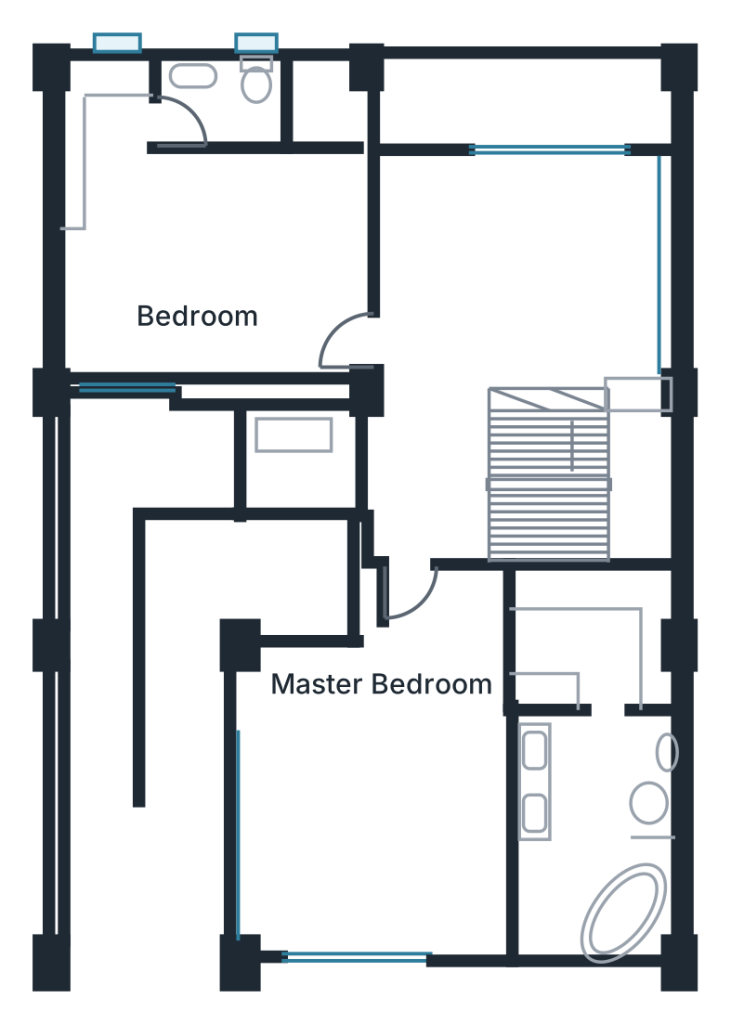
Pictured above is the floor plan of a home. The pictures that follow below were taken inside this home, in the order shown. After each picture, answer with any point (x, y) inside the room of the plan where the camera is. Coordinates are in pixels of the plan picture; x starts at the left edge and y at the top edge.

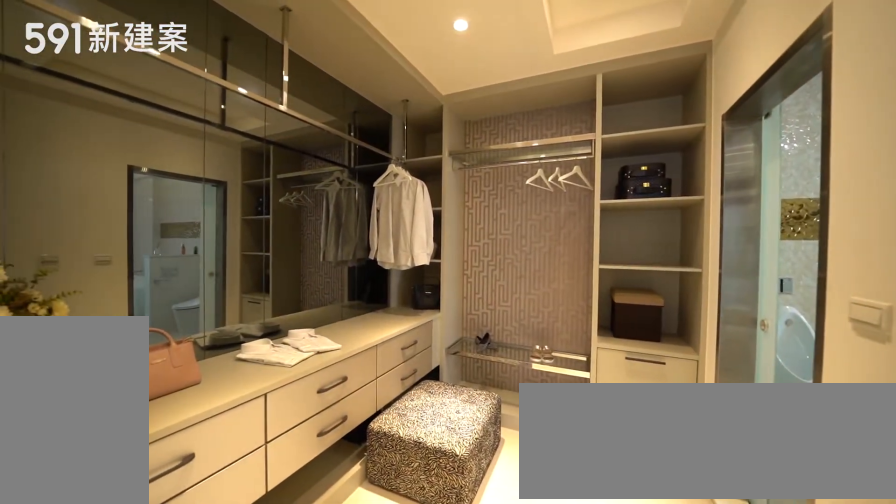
(607, 645)
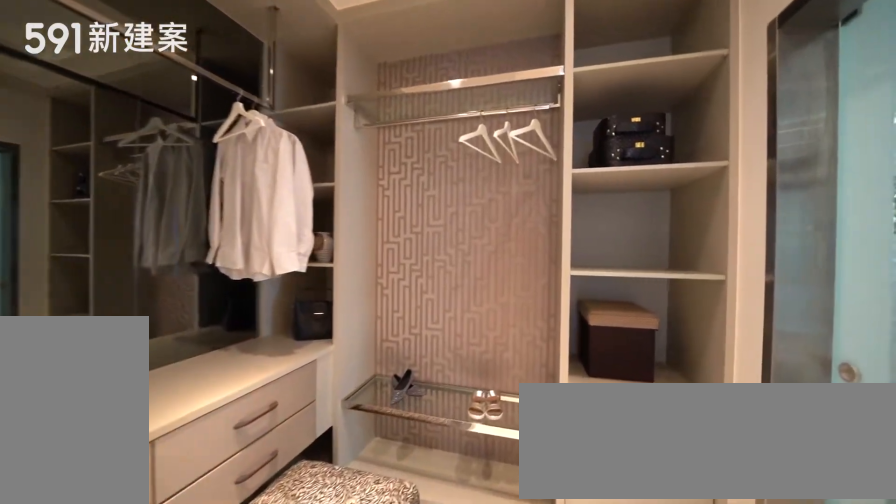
(607, 645)
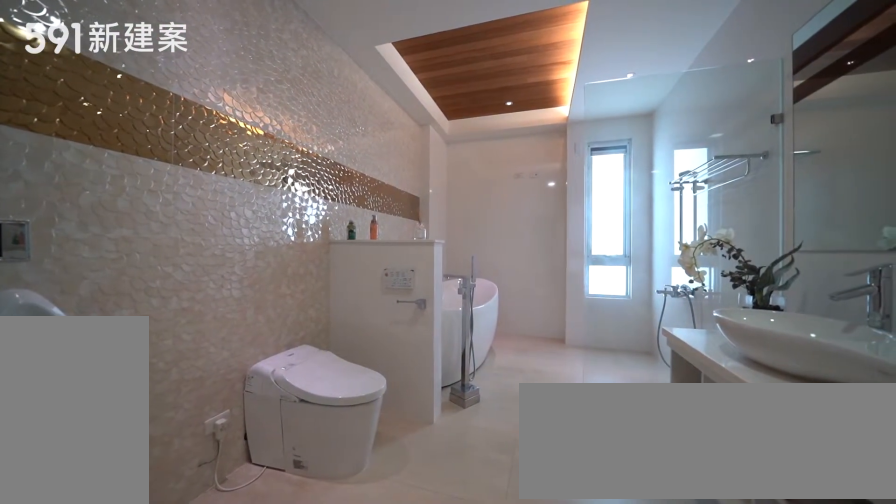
(602, 861)
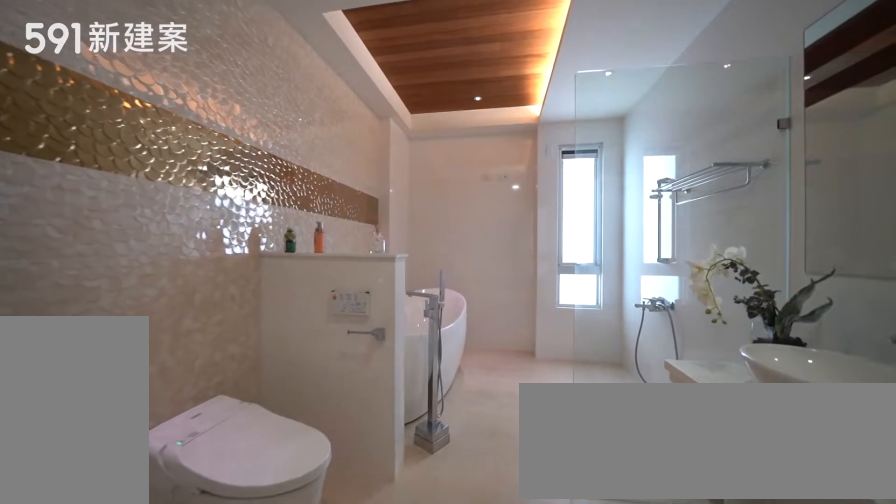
(602, 861)
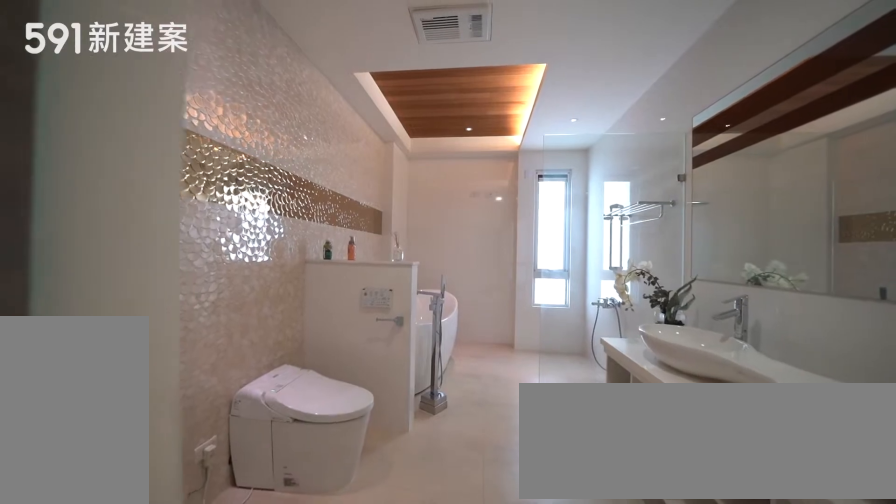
(602, 861)
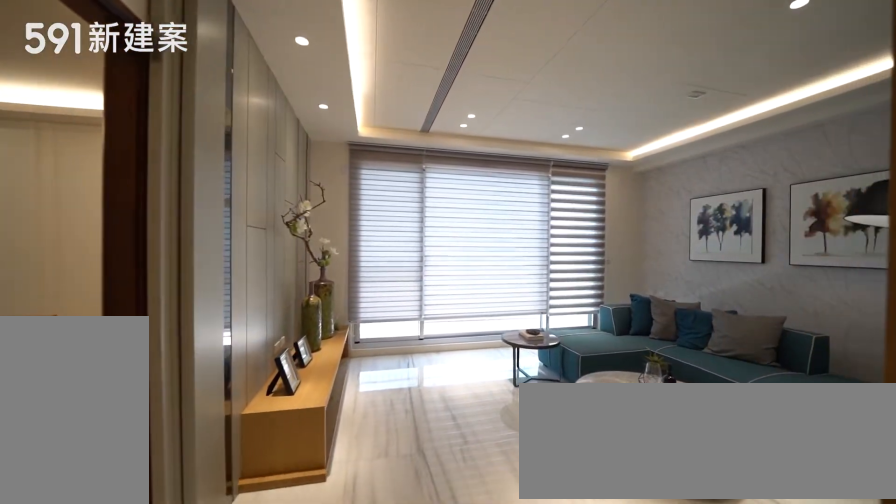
(532, 276)
